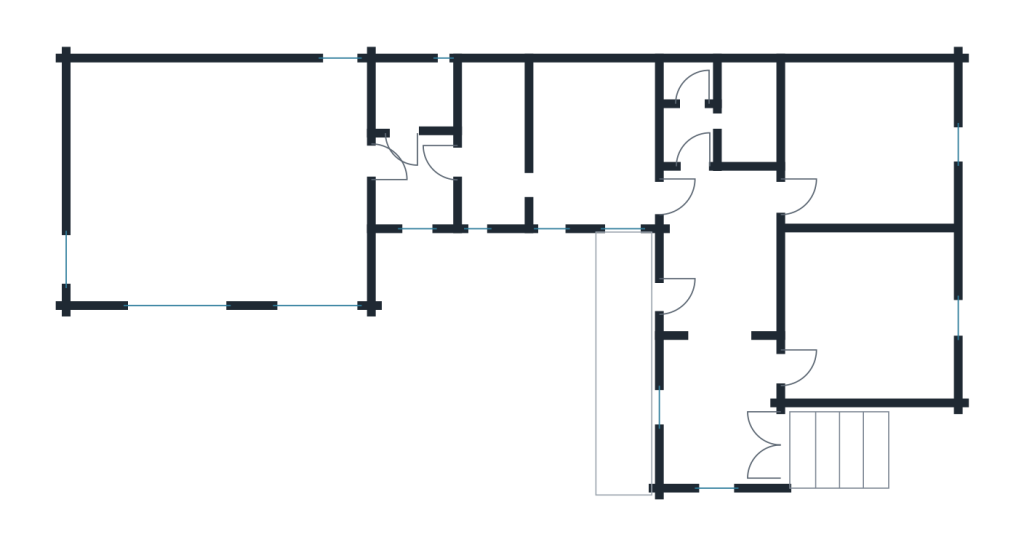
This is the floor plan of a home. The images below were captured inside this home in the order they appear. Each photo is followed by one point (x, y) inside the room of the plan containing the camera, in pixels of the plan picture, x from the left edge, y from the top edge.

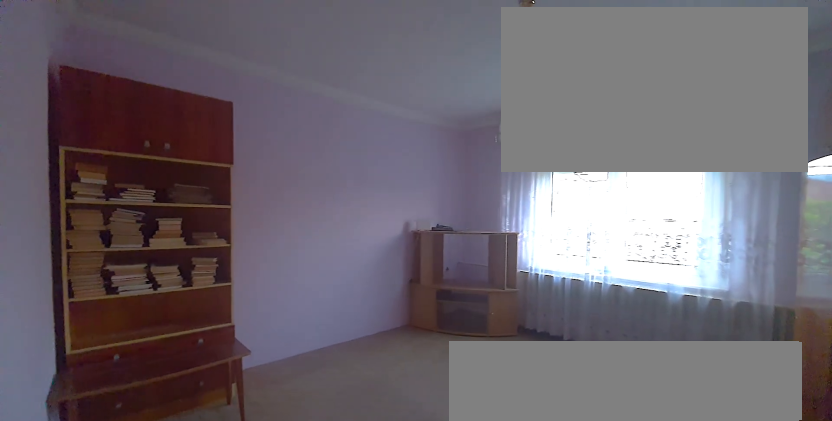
(868, 319)
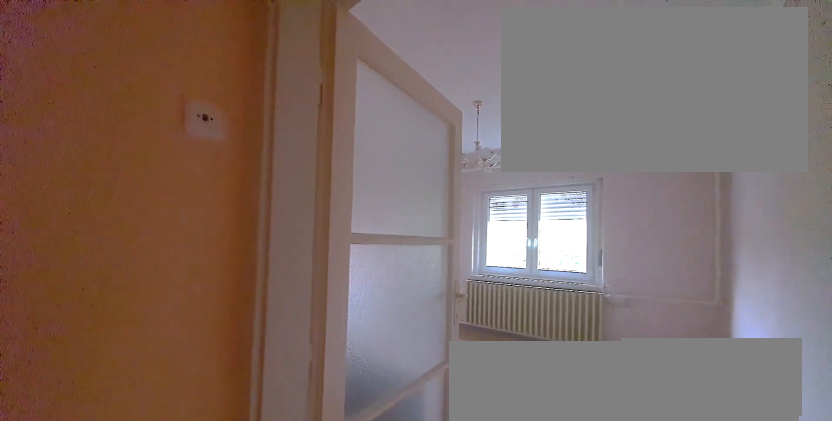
(867, 154)
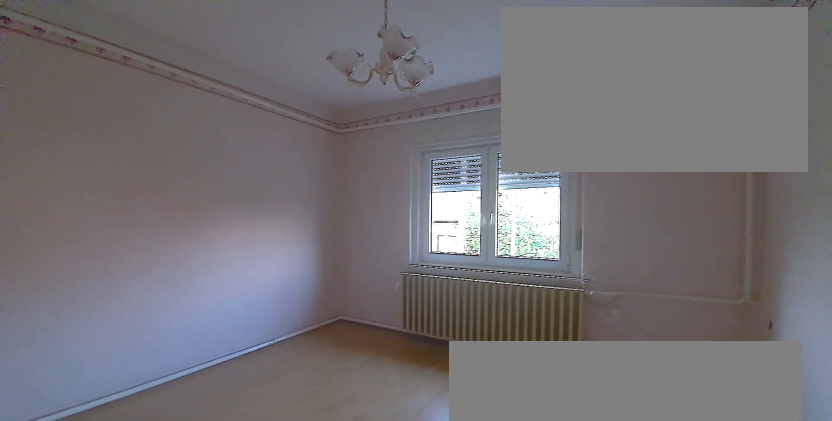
(867, 154)
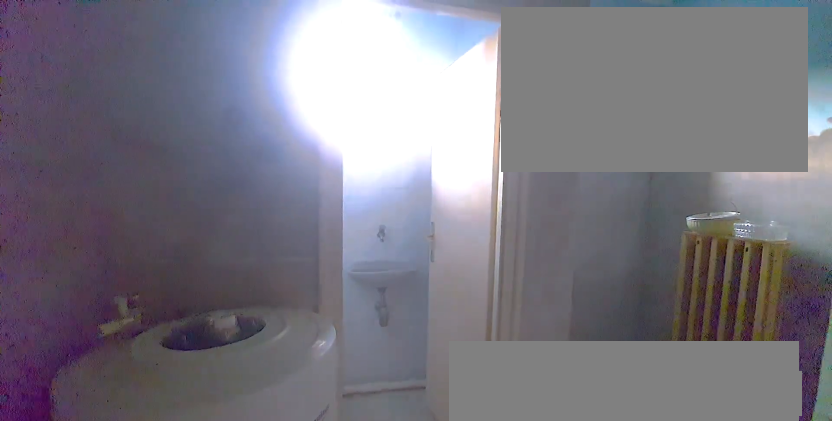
(713, 119)
